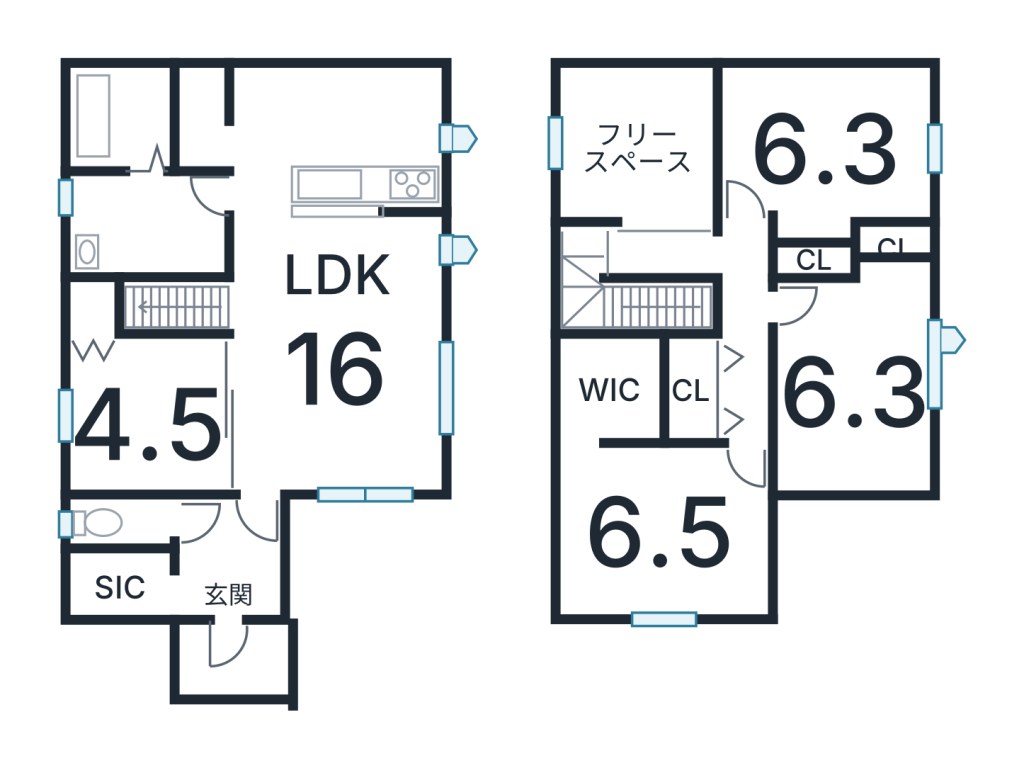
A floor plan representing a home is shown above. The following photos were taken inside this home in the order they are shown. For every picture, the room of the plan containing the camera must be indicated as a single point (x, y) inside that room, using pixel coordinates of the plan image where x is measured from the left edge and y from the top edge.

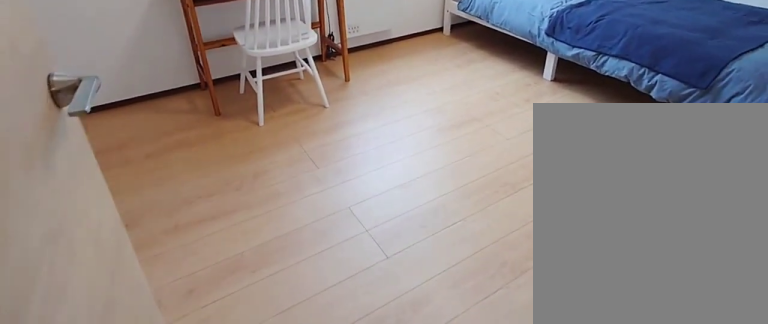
(850, 402)
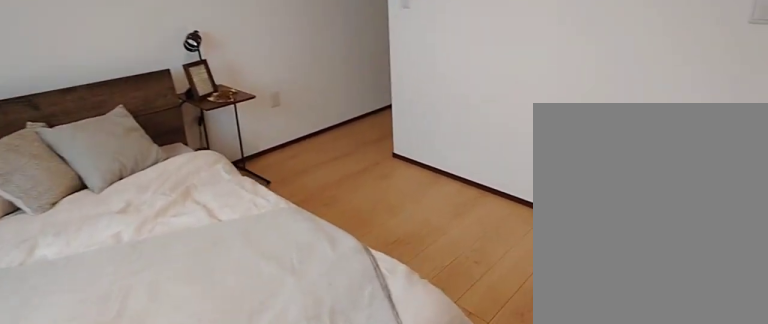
(662, 538)
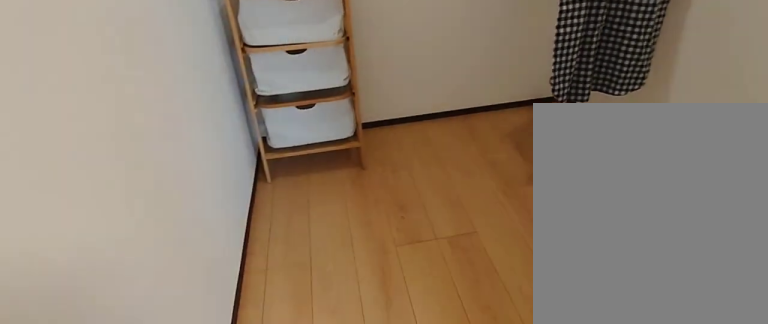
(602, 391)
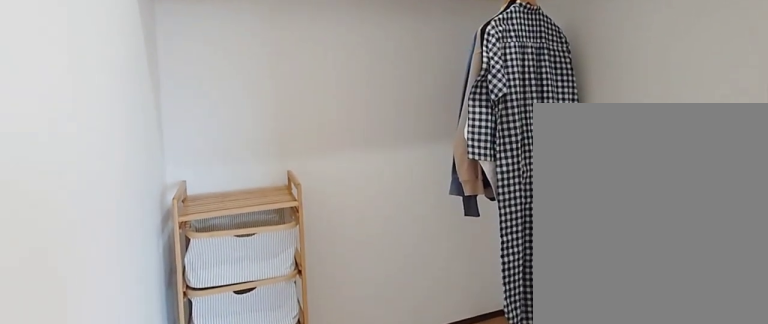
(602, 391)
